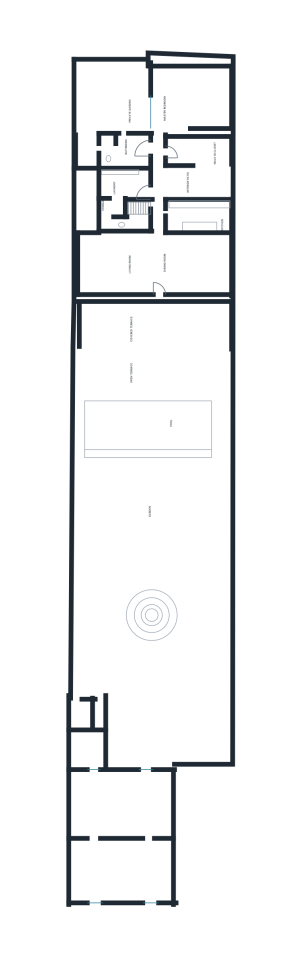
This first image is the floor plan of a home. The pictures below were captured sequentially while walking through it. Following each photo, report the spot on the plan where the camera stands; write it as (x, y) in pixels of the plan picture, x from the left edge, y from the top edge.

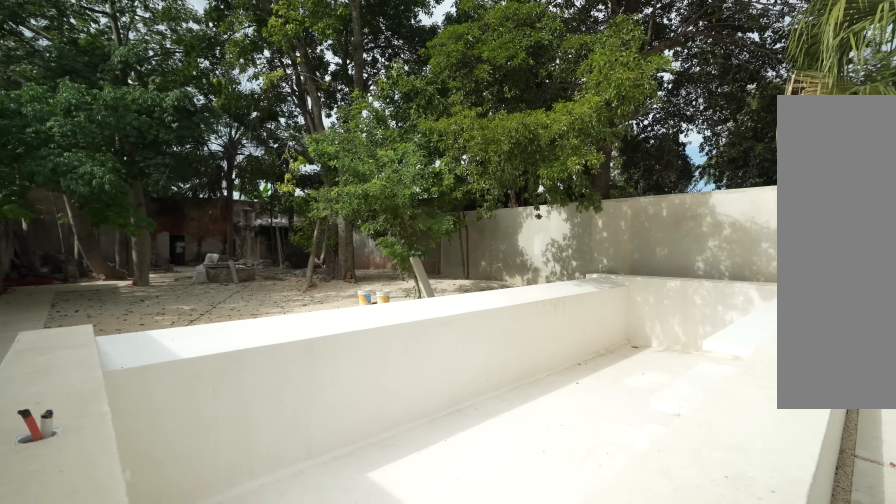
(217, 424)
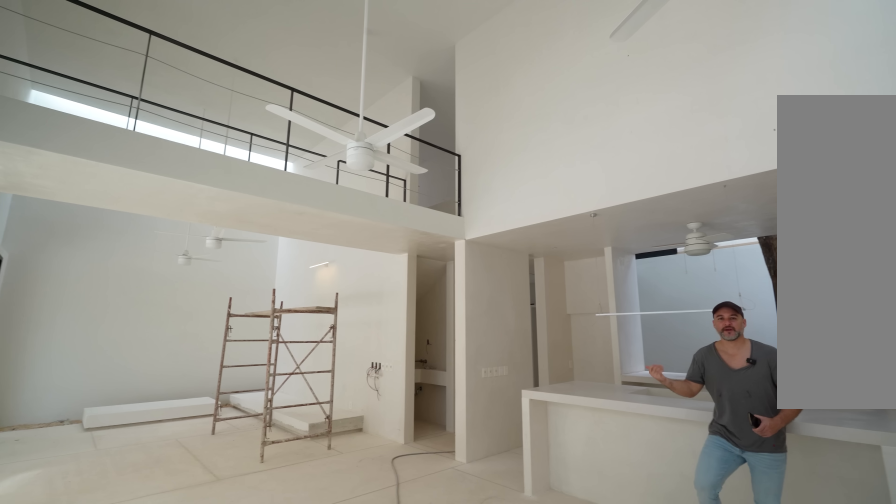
(211, 262)
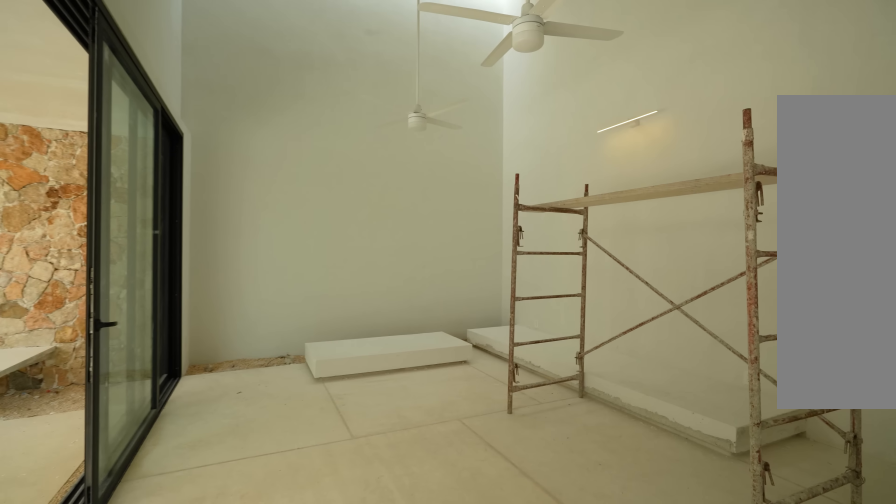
(154, 281)
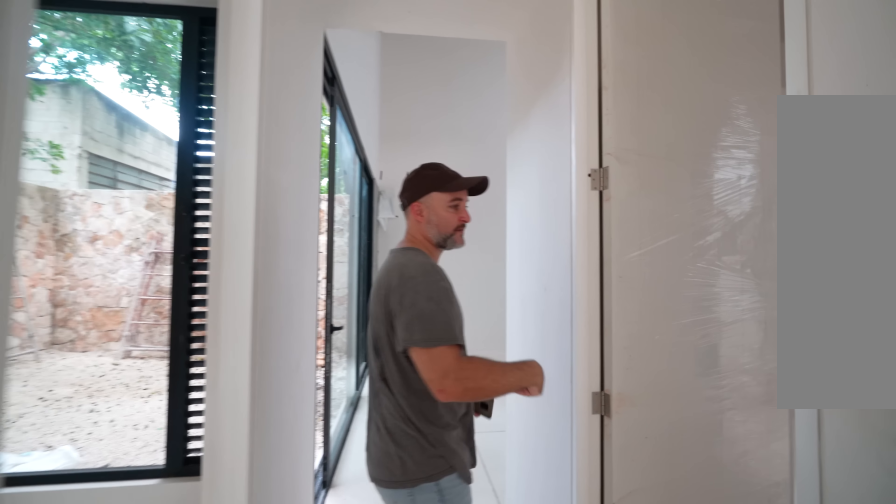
(157, 179)
